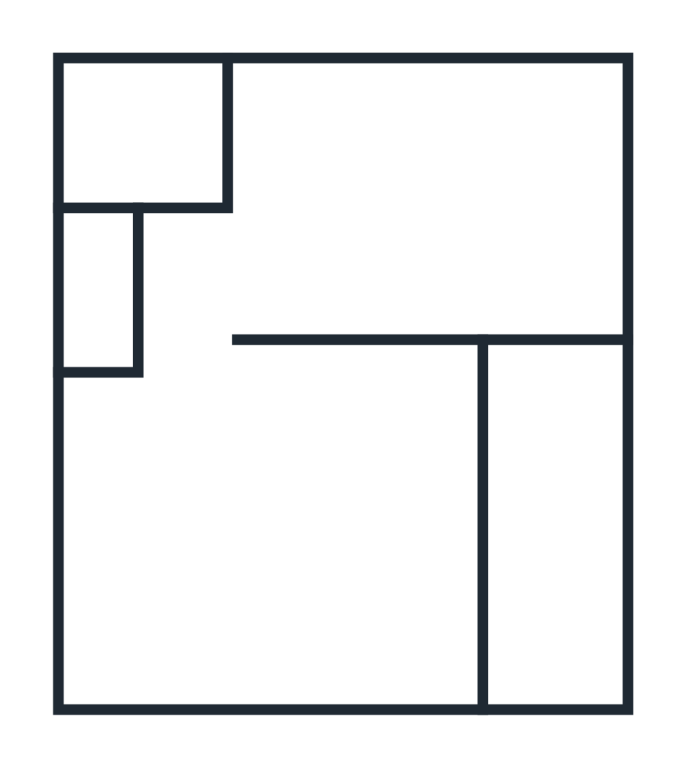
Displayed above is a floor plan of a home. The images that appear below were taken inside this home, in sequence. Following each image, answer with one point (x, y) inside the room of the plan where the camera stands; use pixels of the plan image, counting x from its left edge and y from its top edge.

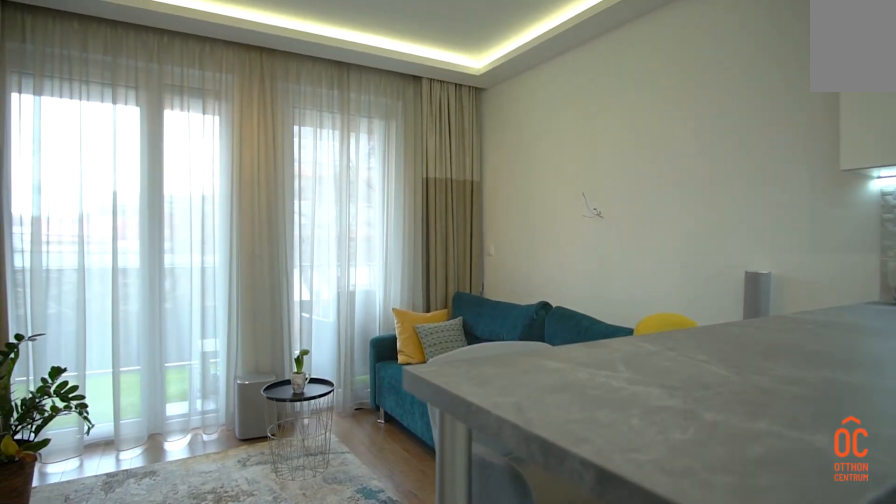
(256, 560)
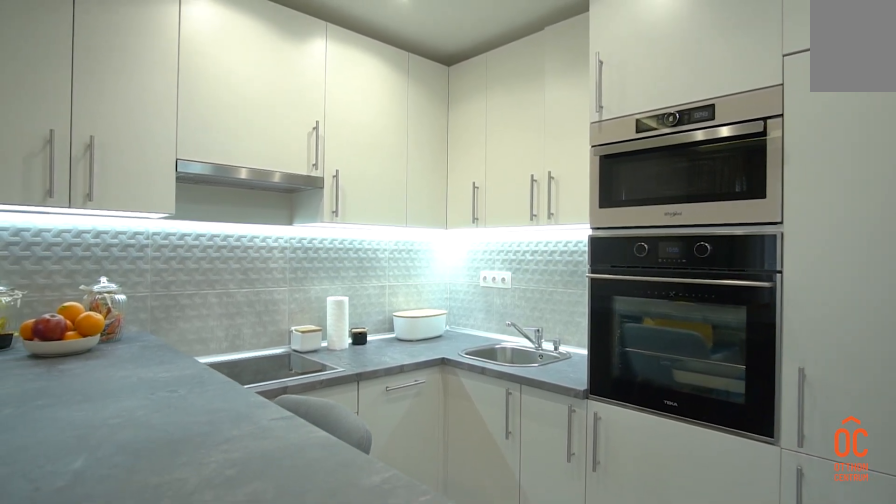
(257, 560)
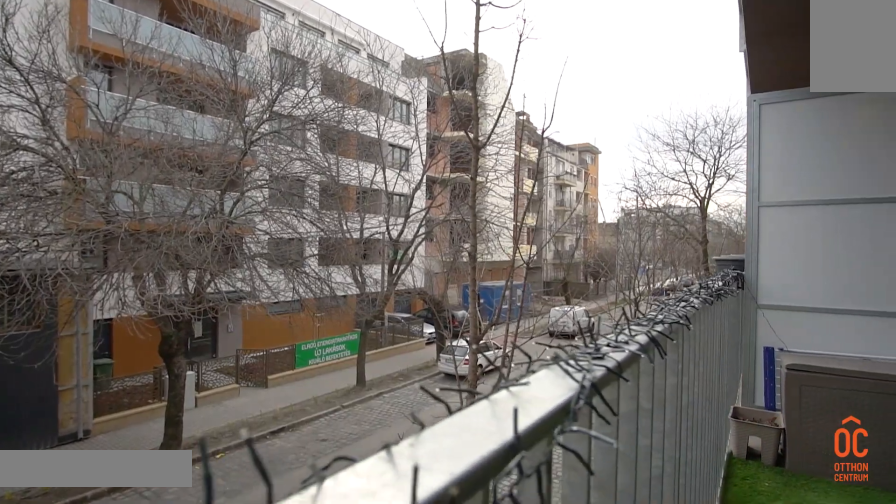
(560, 517)
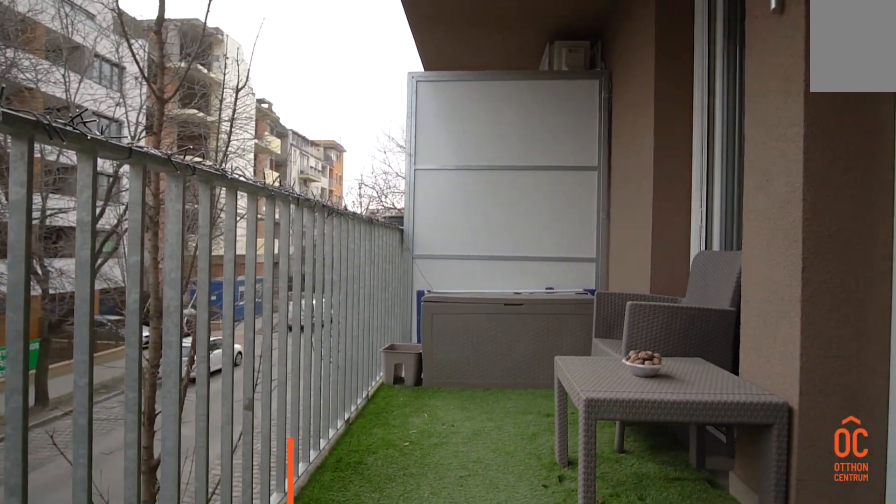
(560, 517)
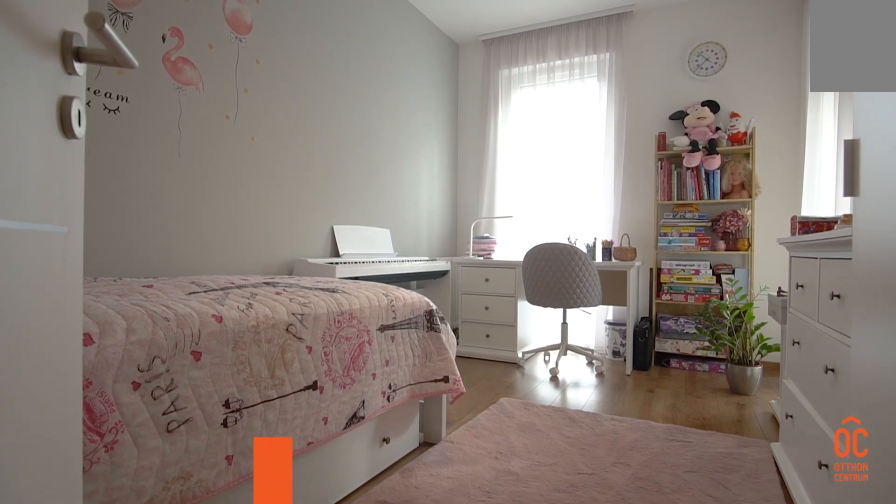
(440, 203)
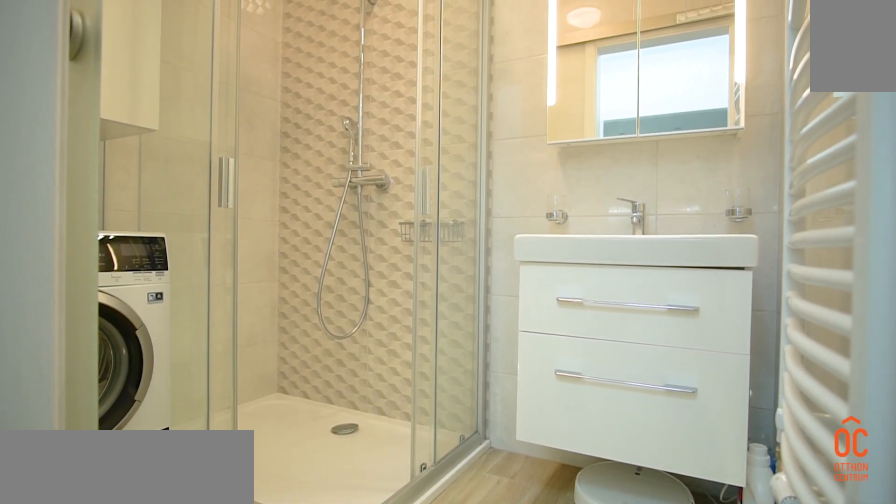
(137, 140)
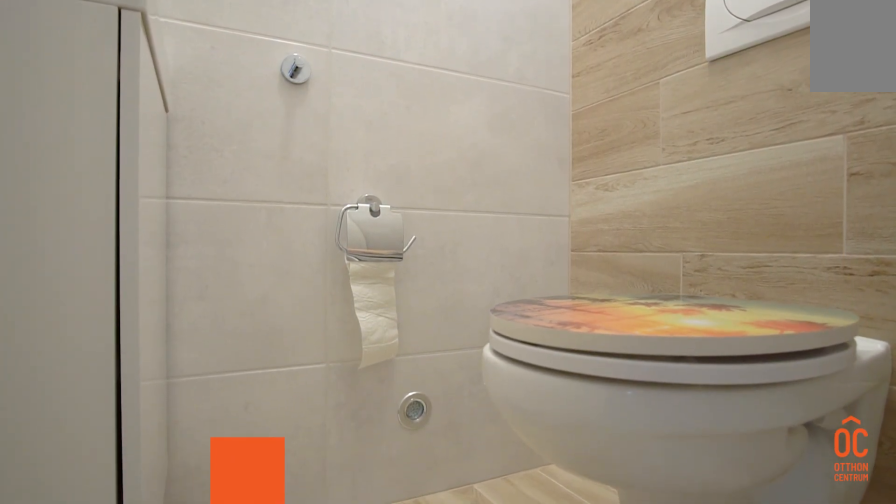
(113, 297)
